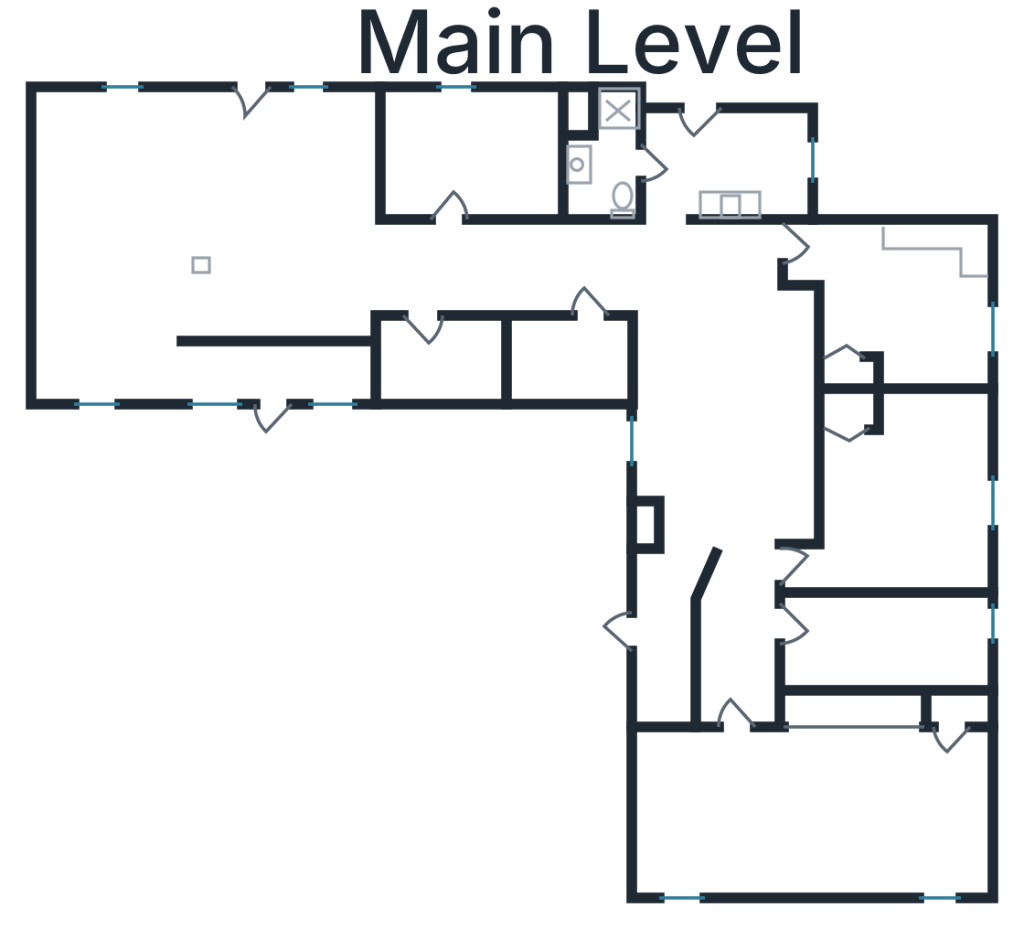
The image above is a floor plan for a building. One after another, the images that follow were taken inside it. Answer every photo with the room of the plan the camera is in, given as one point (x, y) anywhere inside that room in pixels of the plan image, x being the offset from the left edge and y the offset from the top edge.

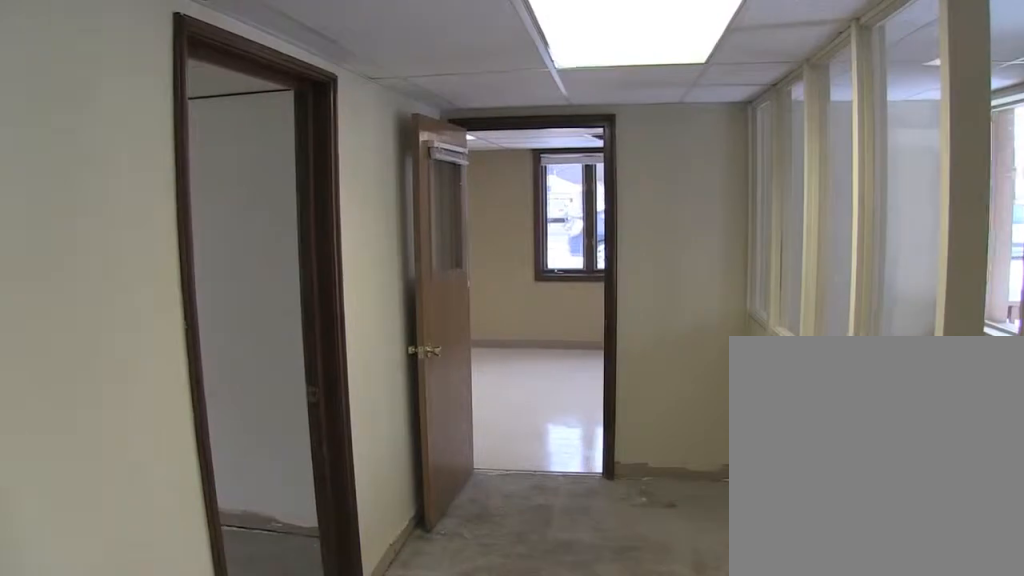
(740, 640)
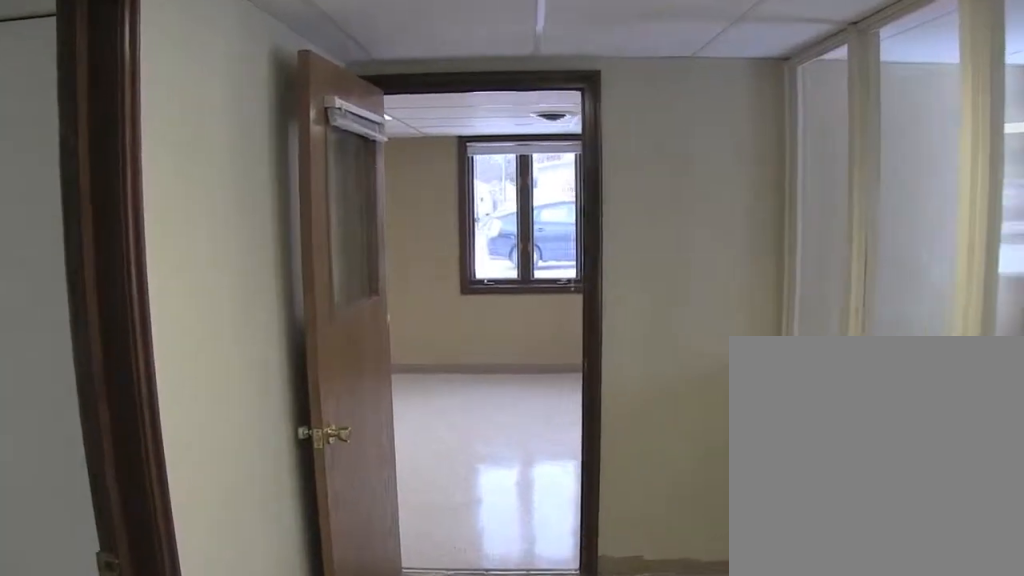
(740, 640)
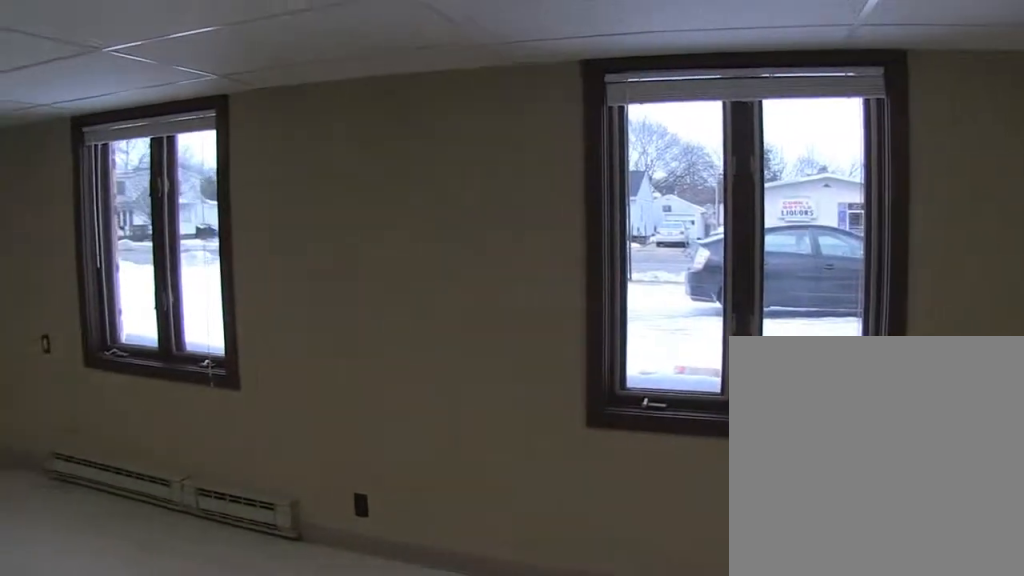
(805, 810)
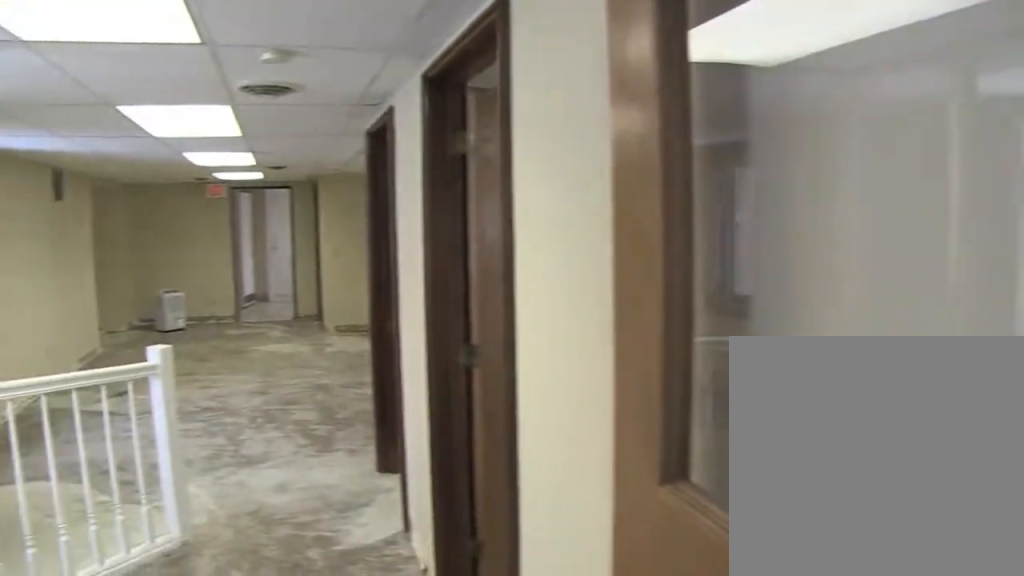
(740, 642)
